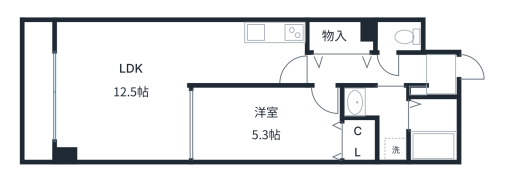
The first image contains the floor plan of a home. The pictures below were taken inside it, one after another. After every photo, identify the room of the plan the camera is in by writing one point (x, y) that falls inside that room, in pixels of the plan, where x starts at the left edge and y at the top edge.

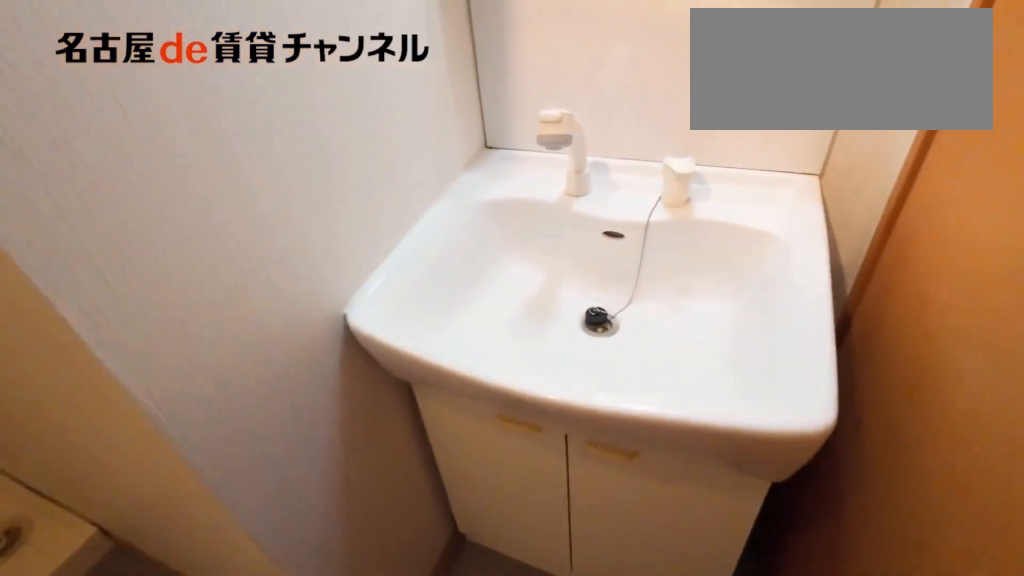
(381, 117)
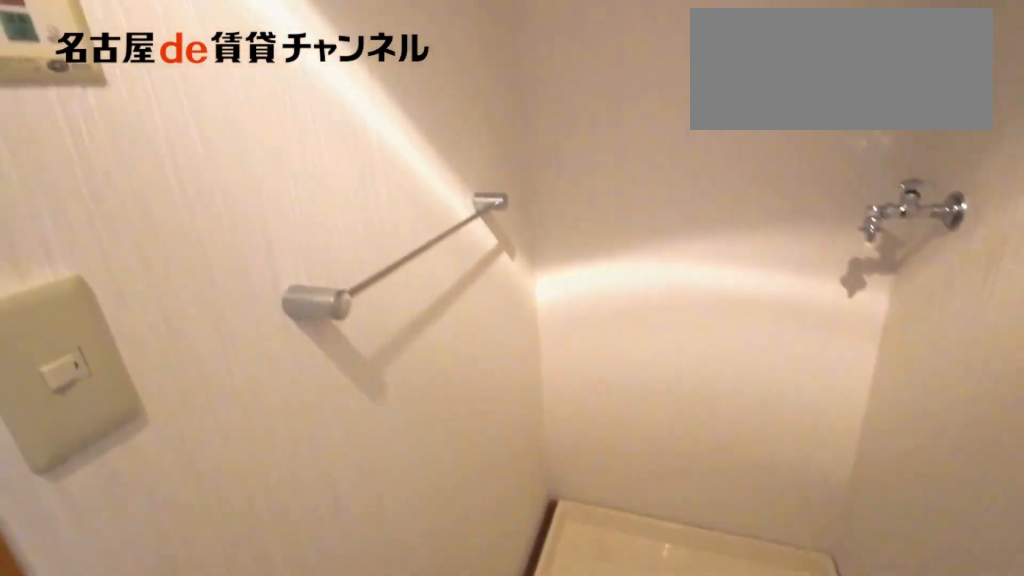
(381, 117)
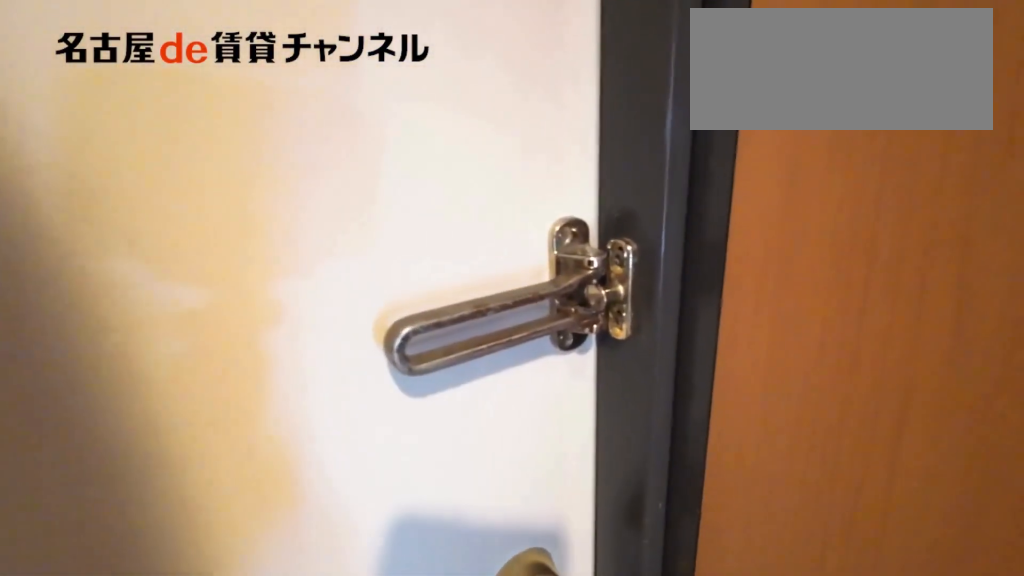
(441, 74)
